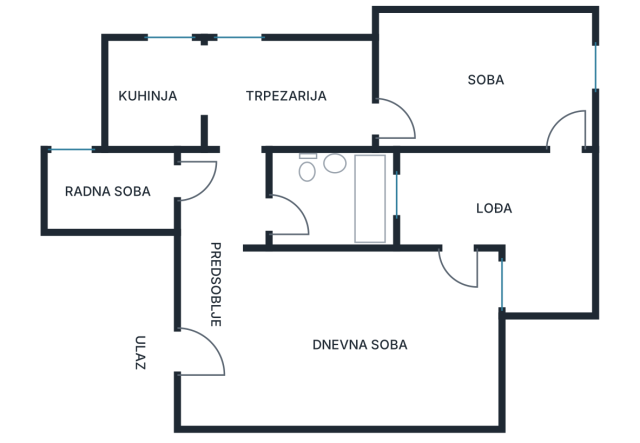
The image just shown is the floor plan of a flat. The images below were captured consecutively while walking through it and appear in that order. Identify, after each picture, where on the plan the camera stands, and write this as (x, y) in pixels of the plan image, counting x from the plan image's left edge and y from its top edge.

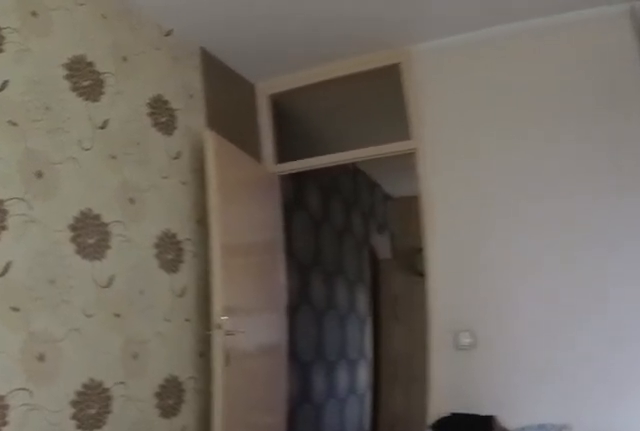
(564, 63)
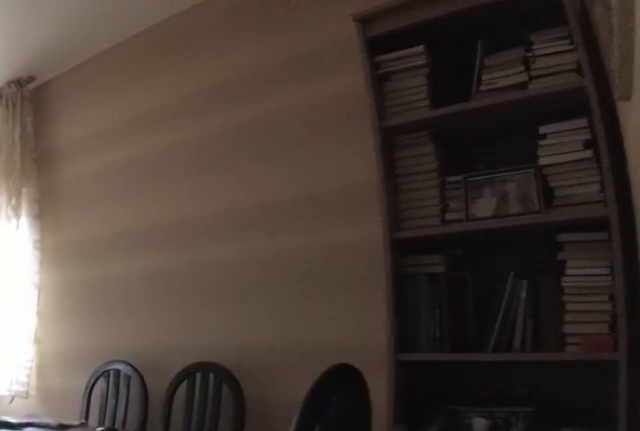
(372, 126)
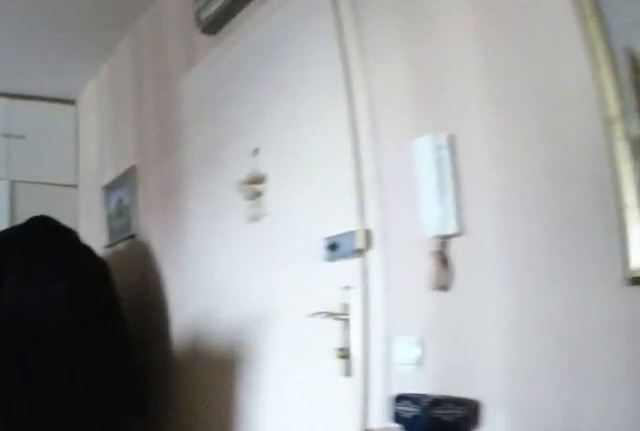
(231, 264)
